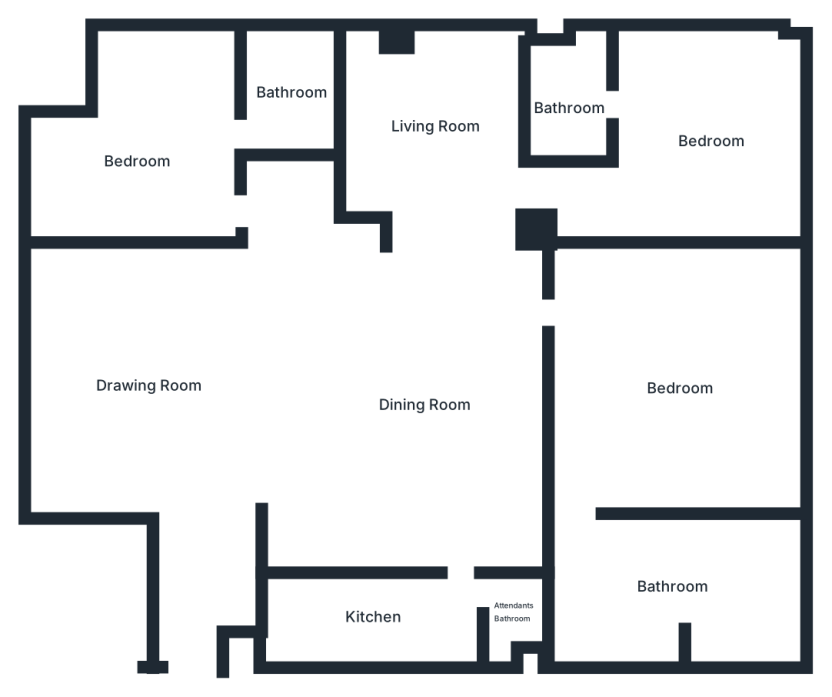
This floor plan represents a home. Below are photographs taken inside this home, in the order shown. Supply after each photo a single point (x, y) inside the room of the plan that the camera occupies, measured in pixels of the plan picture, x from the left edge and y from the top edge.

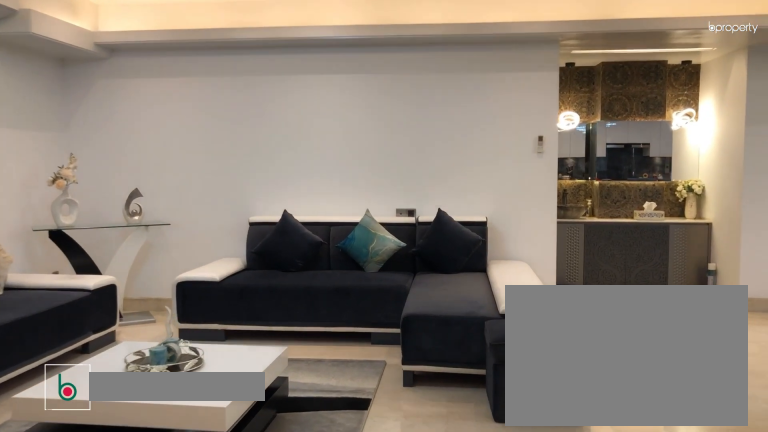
(147, 386)
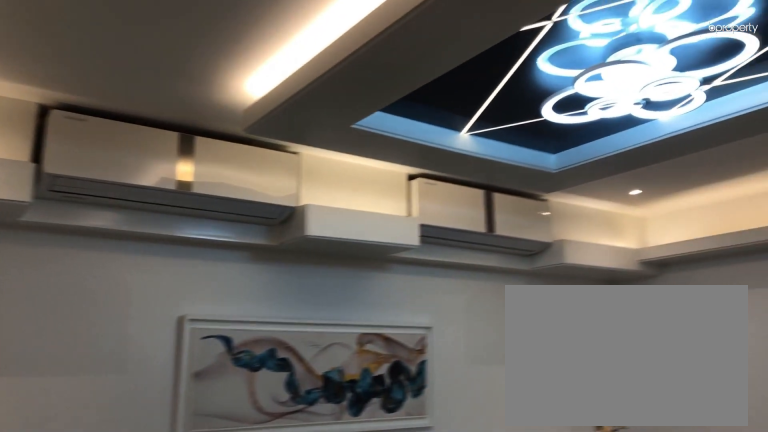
(147, 386)
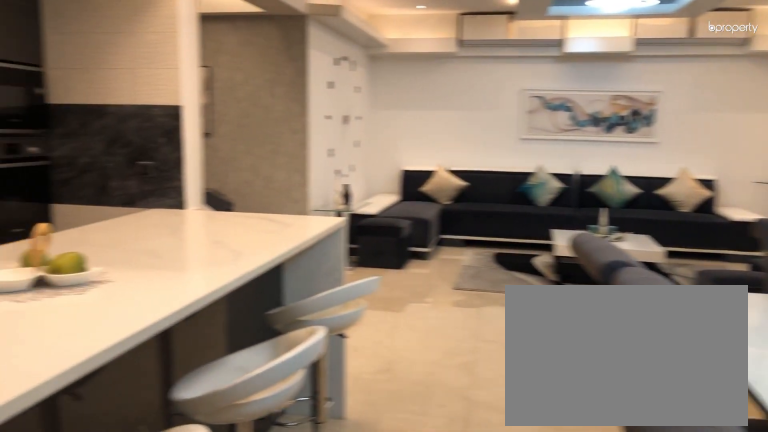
(425, 406)
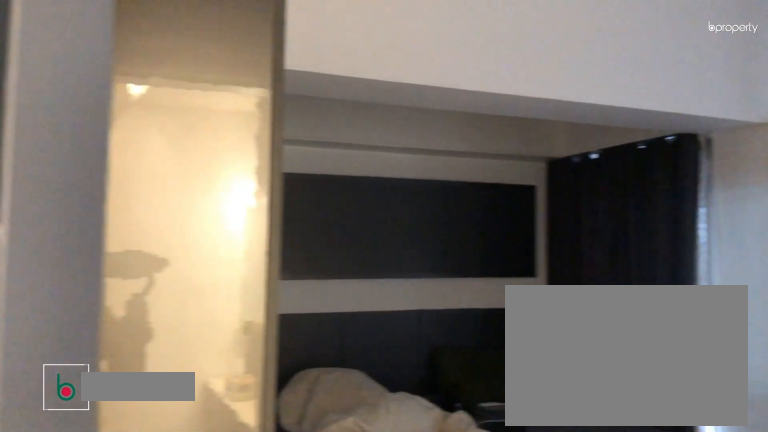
(142, 161)
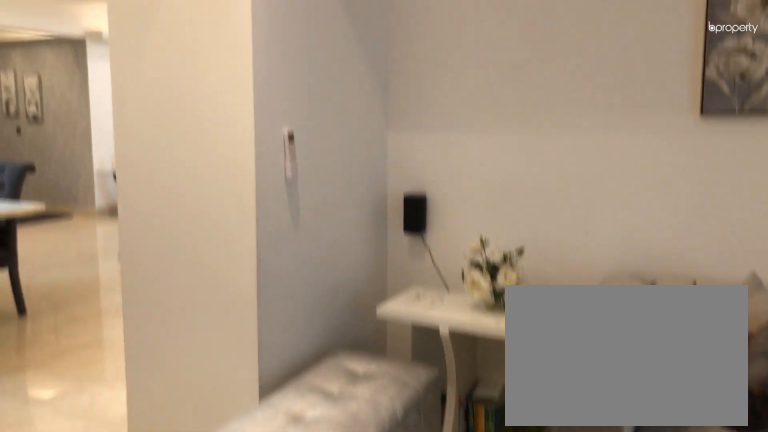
(432, 127)
